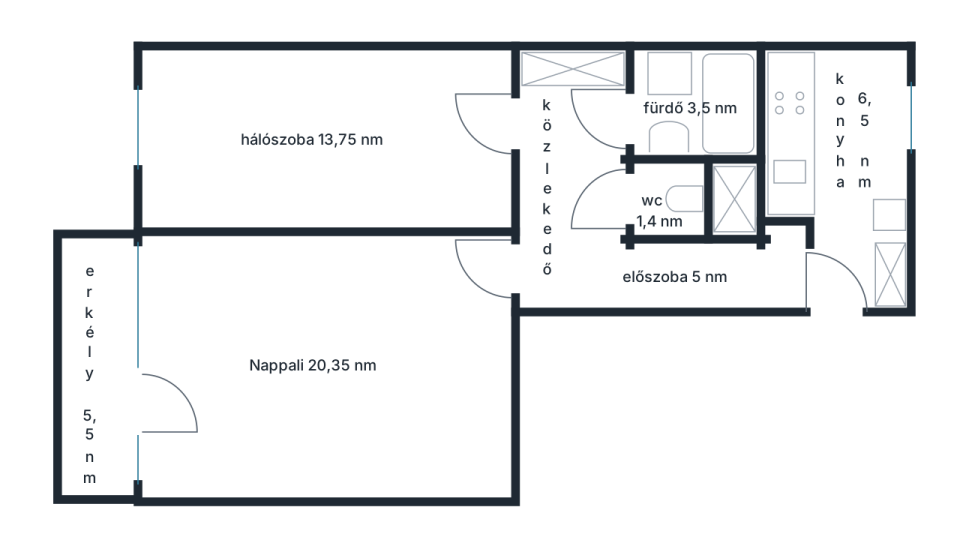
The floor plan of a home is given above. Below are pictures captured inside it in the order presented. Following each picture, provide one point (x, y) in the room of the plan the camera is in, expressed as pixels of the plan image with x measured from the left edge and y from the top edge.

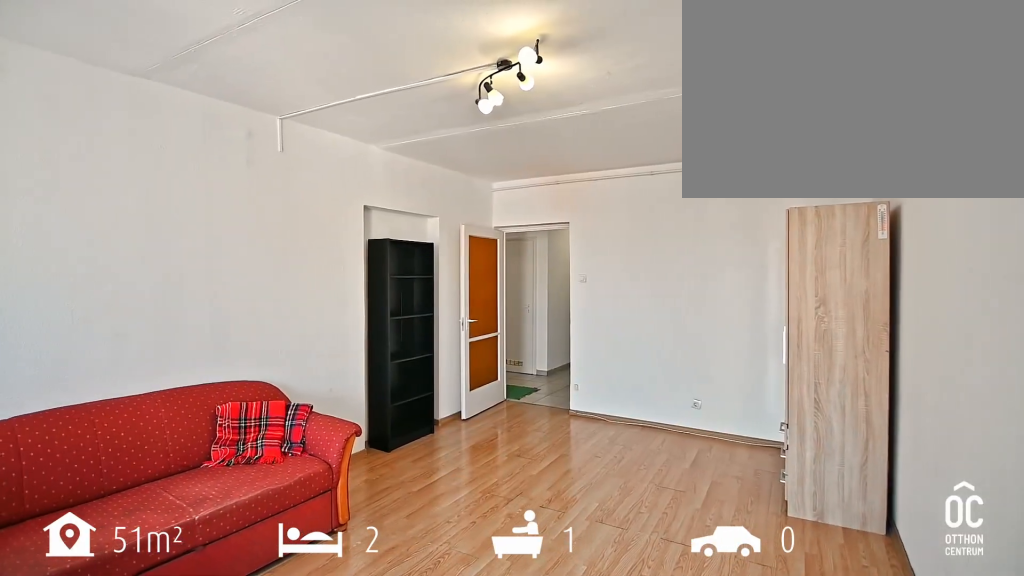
(320, 369)
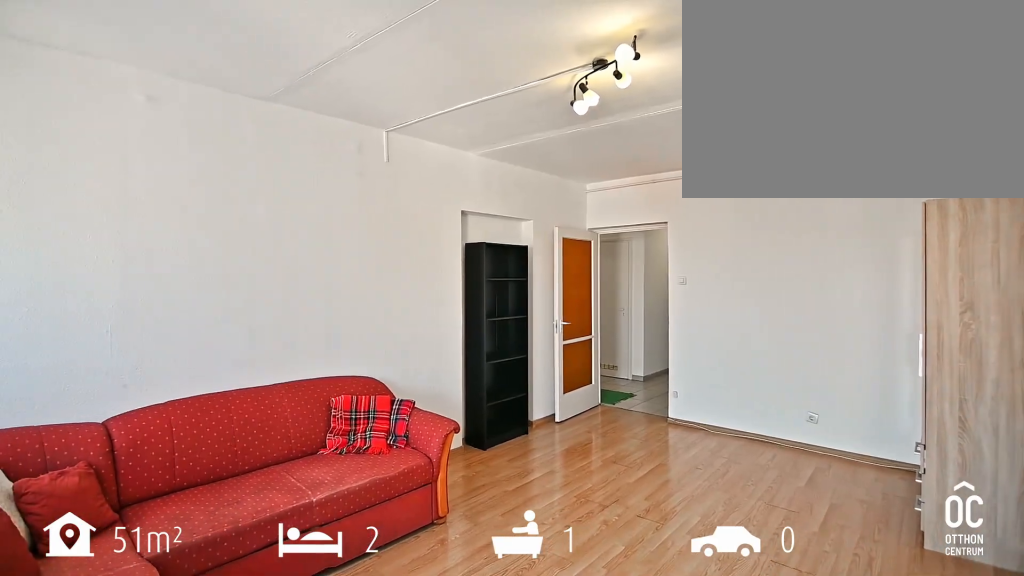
(320, 369)
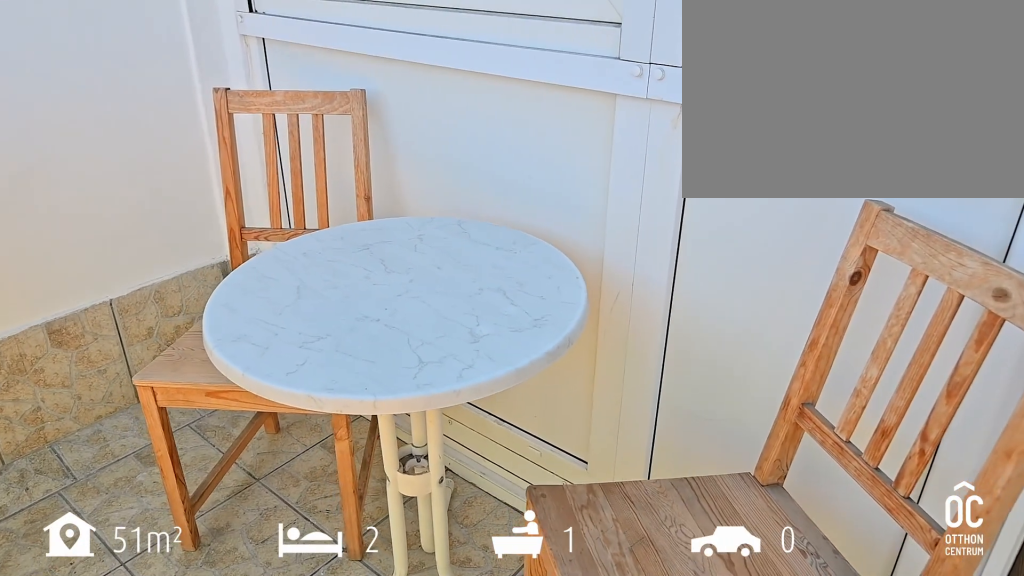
(95, 371)
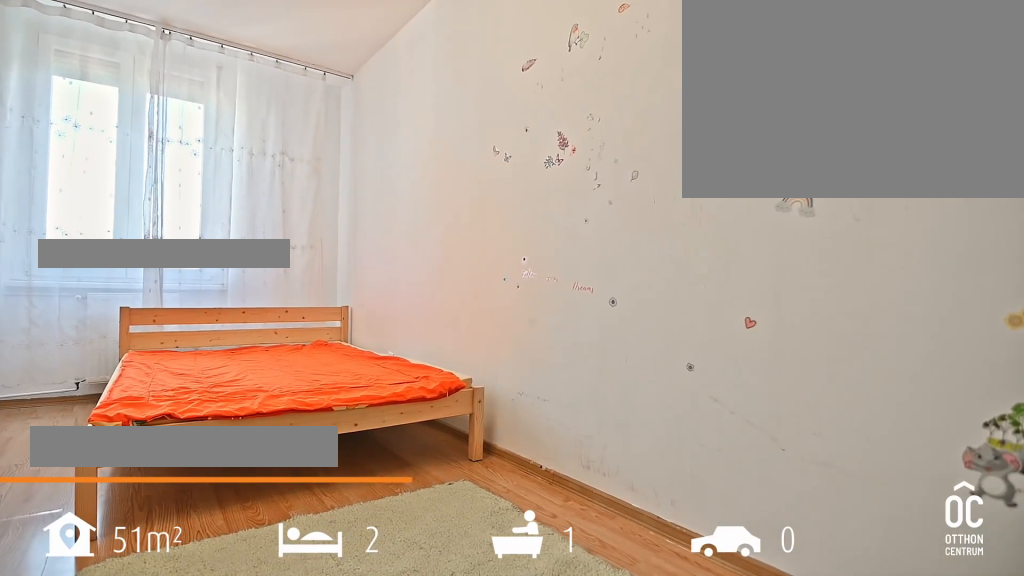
(326, 143)
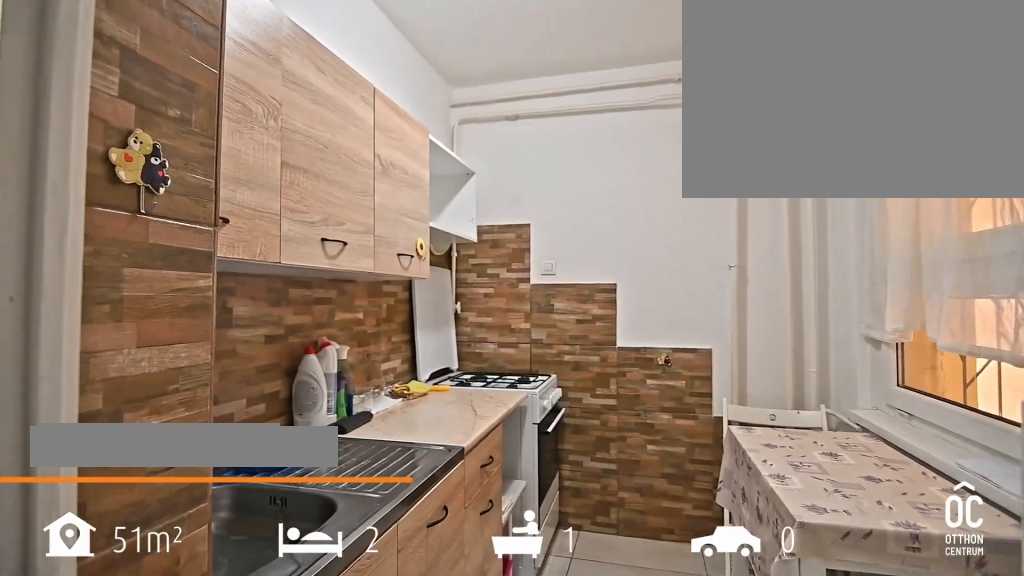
(847, 135)
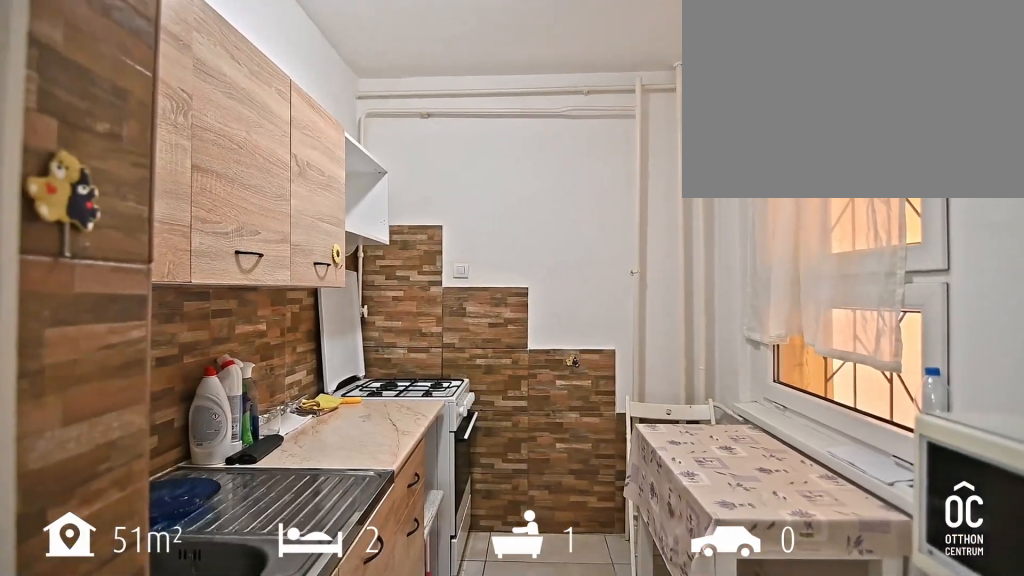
(847, 135)
